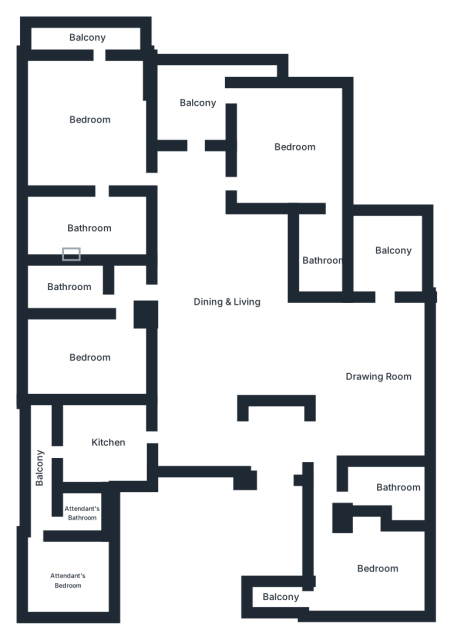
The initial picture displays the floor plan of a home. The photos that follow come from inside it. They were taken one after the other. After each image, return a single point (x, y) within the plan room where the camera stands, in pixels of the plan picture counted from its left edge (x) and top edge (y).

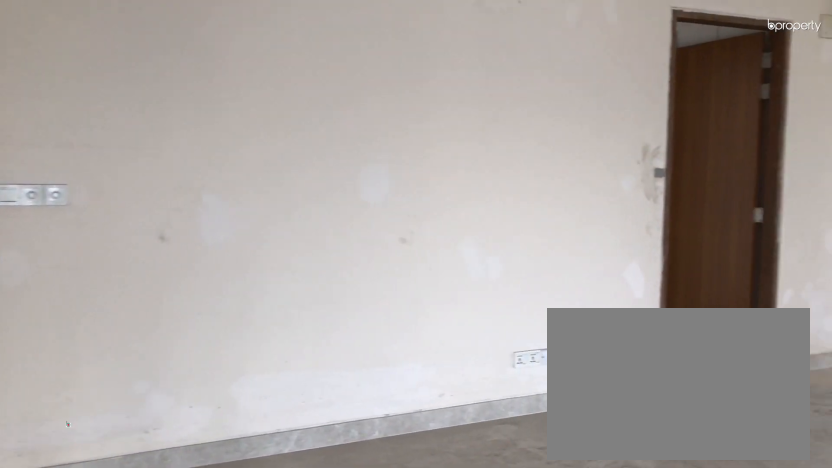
(219, 308)
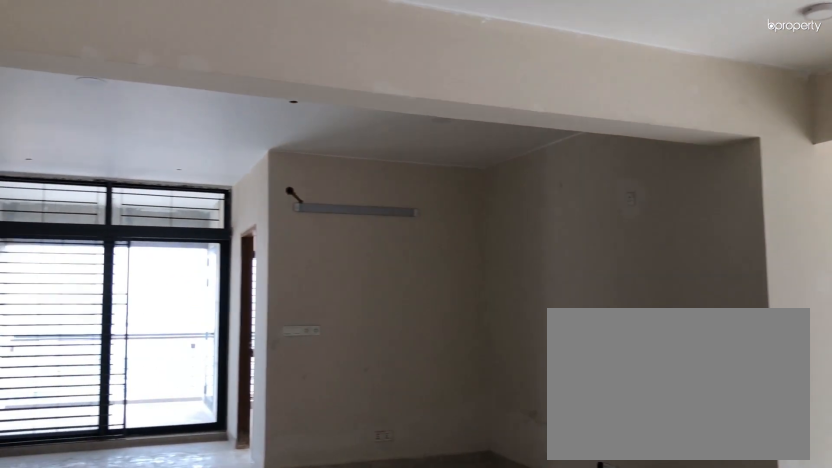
(219, 303)
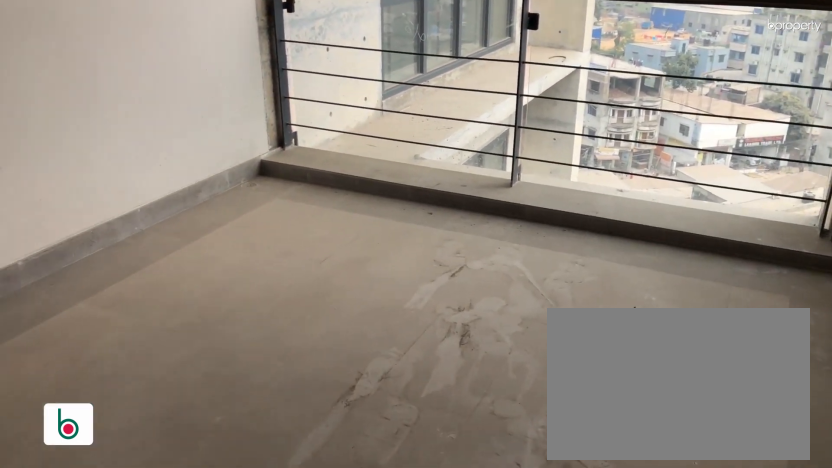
(386, 251)
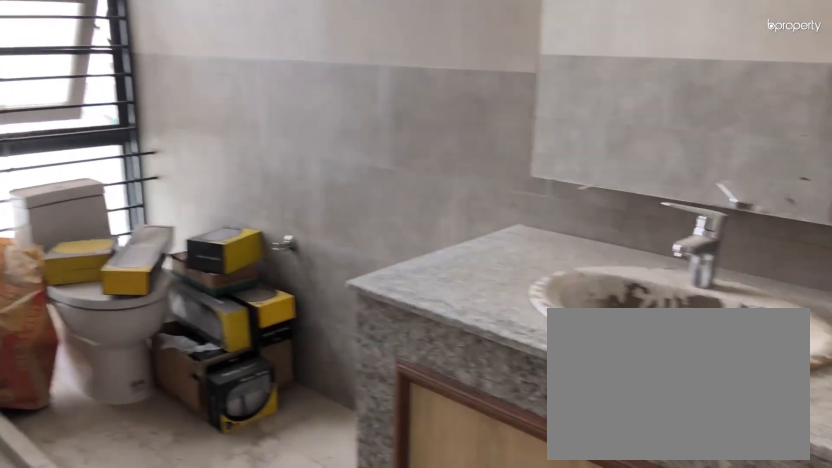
(65, 286)
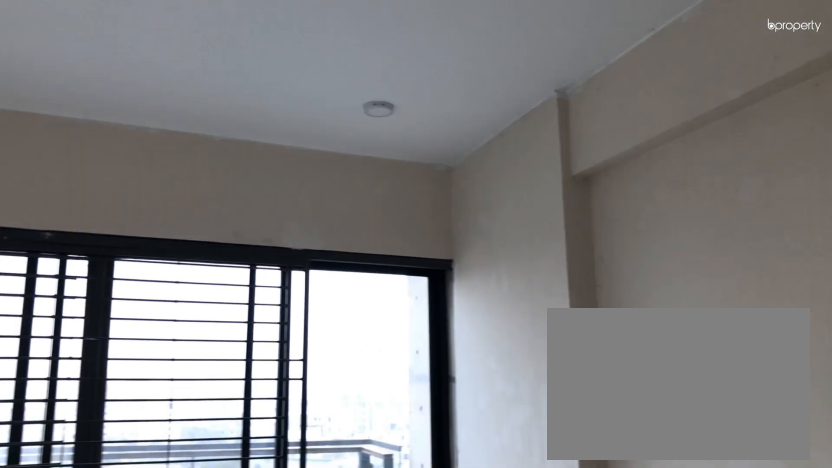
(87, 116)
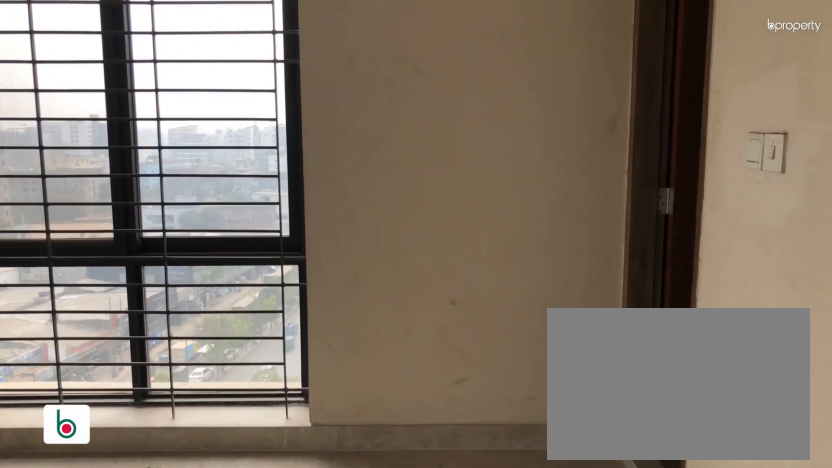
(288, 142)
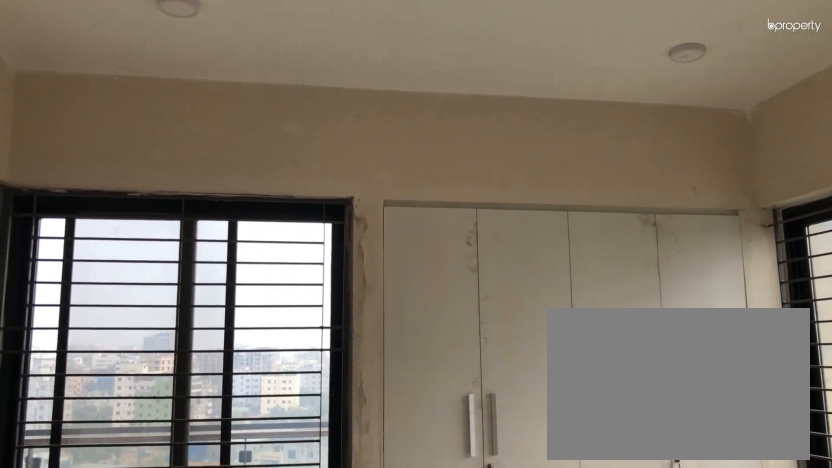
(288, 142)
